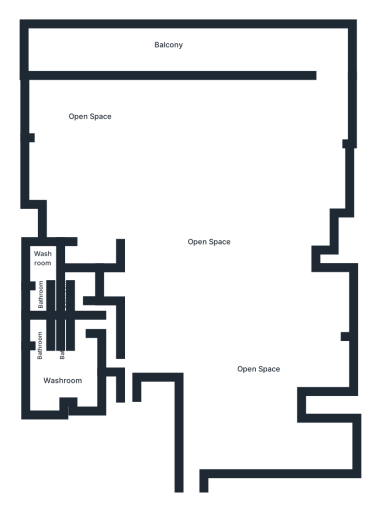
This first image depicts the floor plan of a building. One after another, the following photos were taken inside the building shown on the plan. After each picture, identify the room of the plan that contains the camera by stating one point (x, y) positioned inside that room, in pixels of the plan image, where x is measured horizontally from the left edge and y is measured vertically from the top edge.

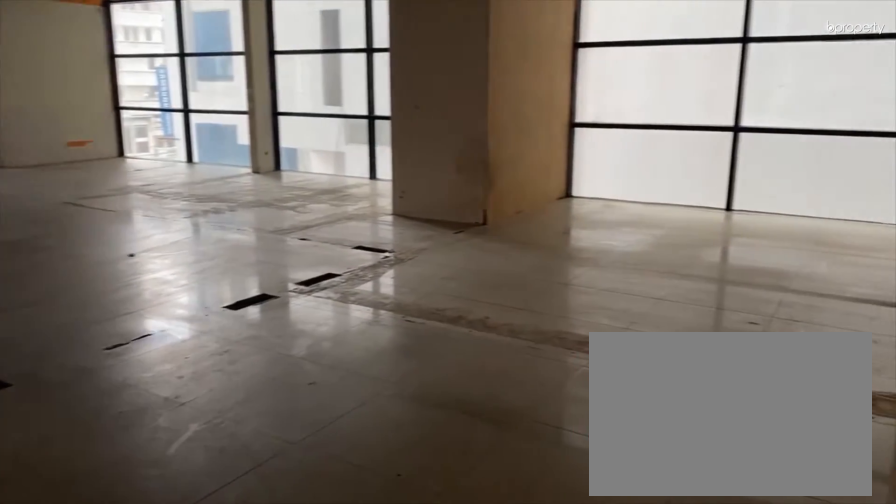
(232, 414)
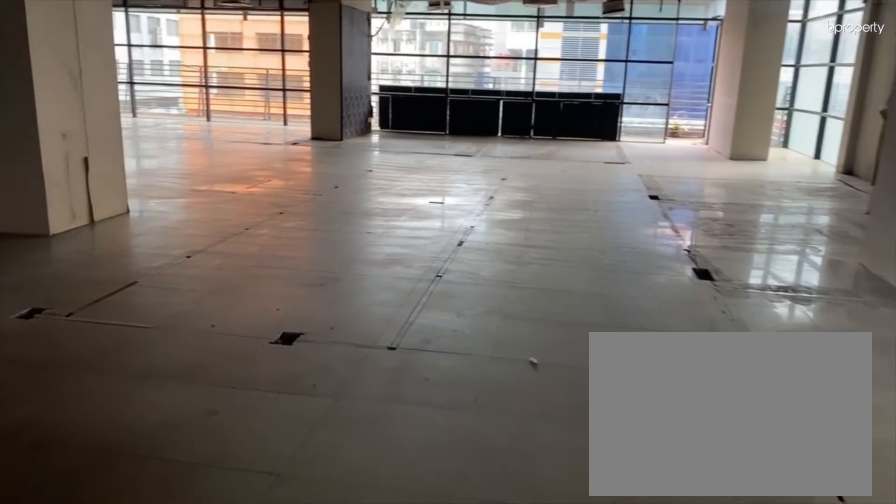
(230, 289)
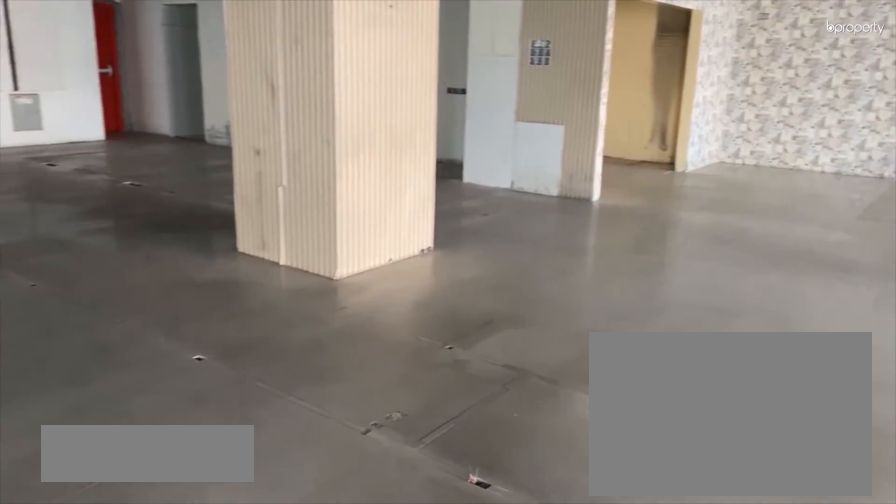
(189, 203)
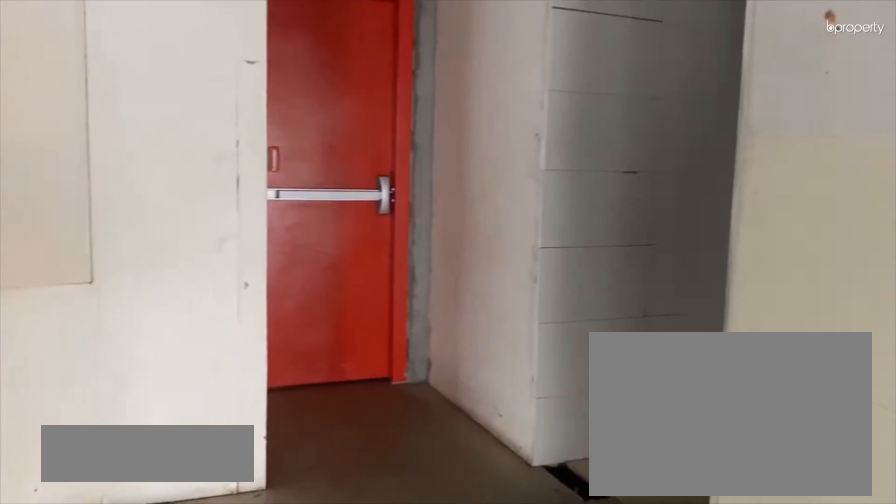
(157, 341)
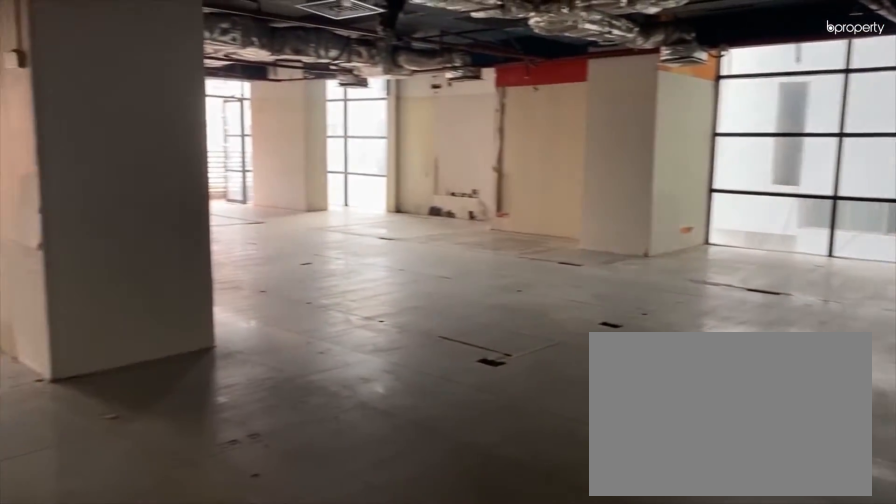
(157, 341)
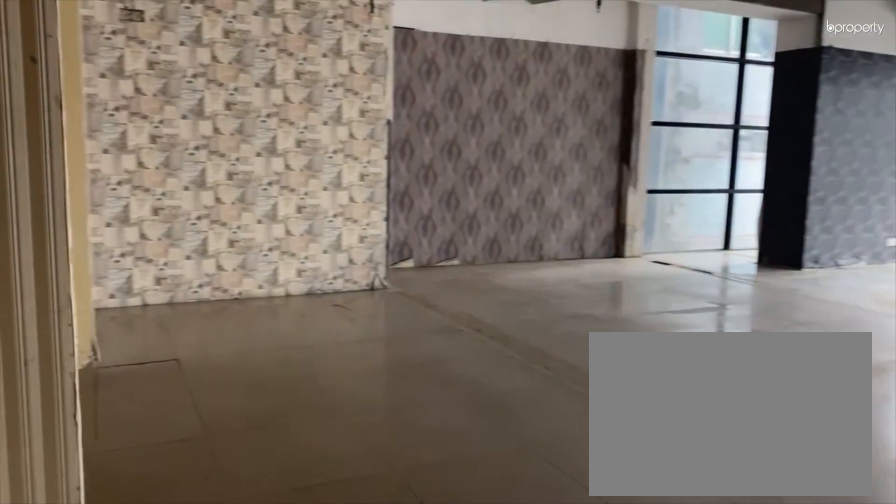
(100, 215)
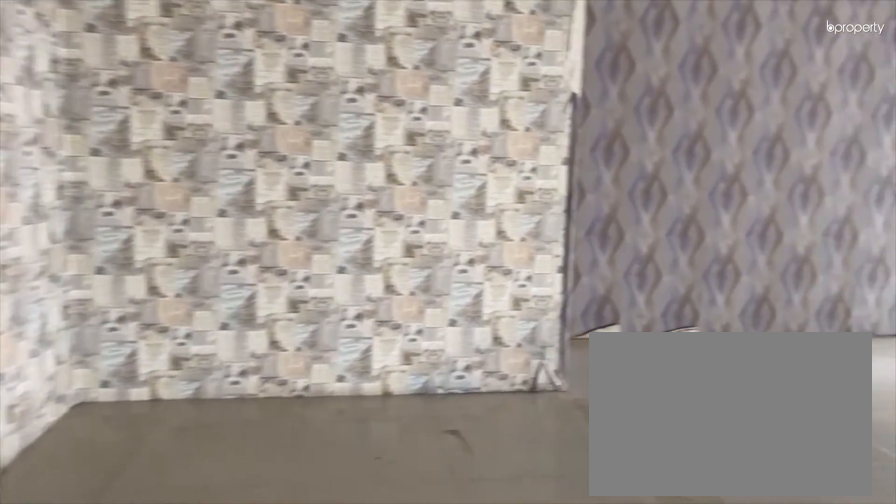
(100, 215)
